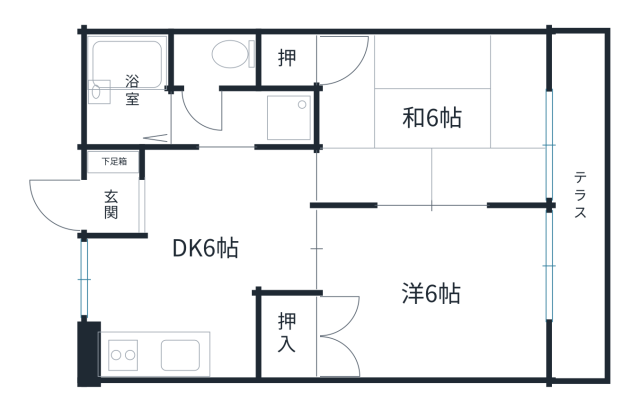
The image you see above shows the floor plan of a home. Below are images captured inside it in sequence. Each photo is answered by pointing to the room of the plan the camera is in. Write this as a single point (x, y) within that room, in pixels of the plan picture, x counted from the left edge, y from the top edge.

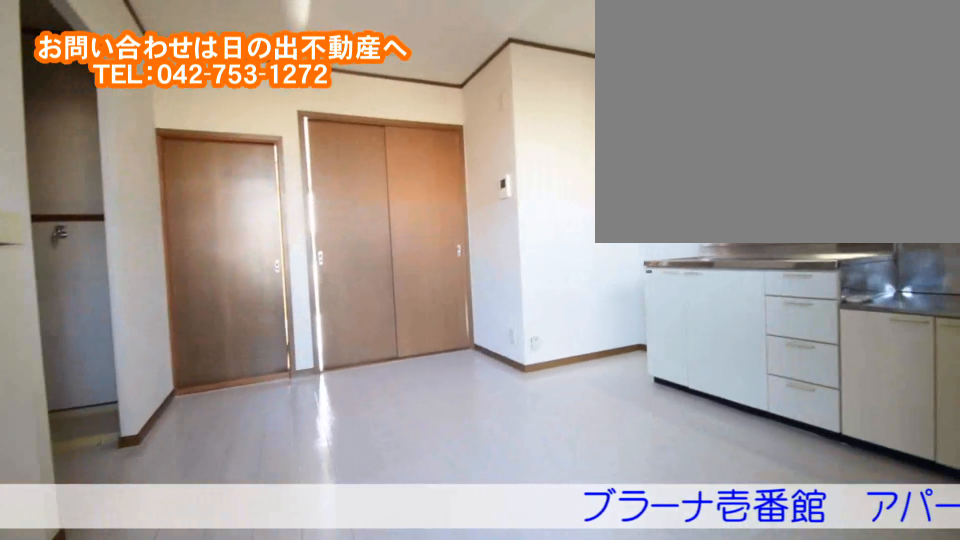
(139, 203)
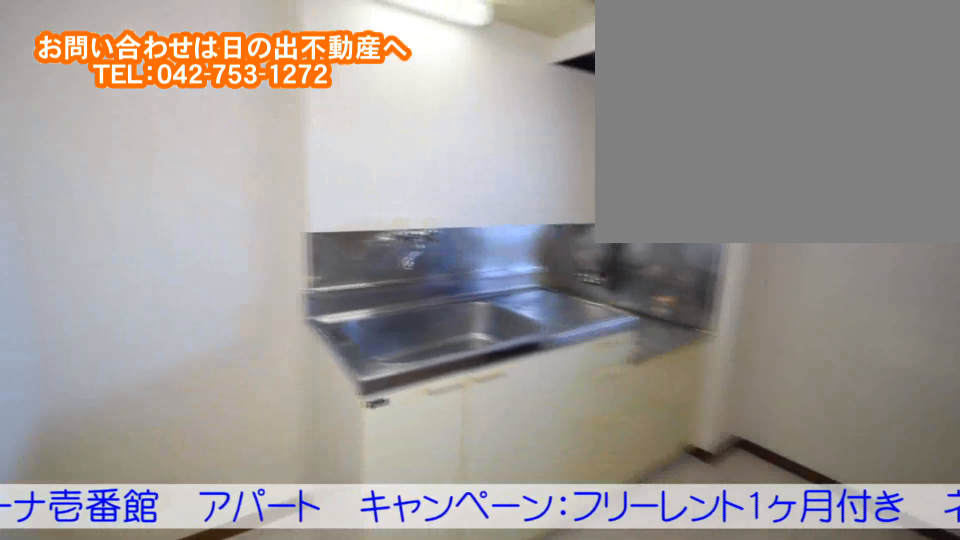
(210, 274)
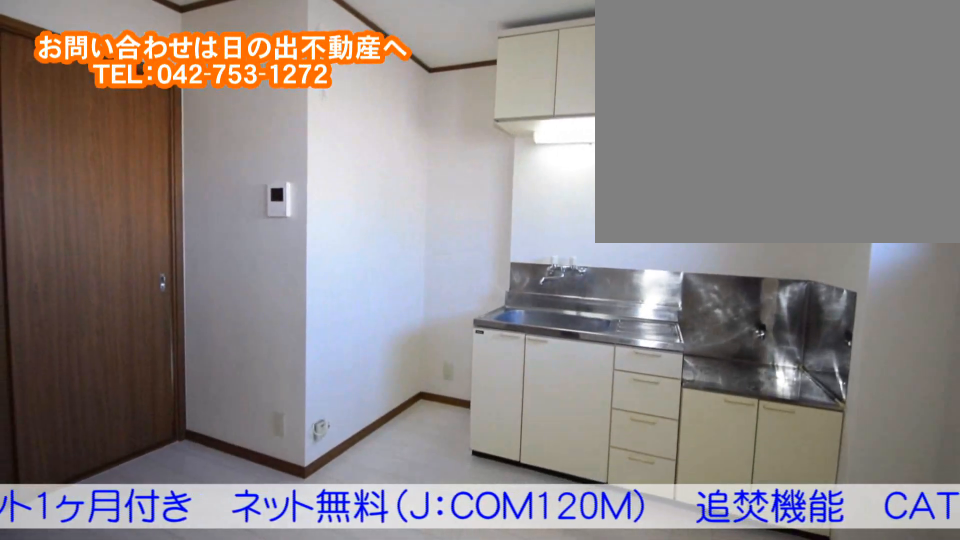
(210, 275)
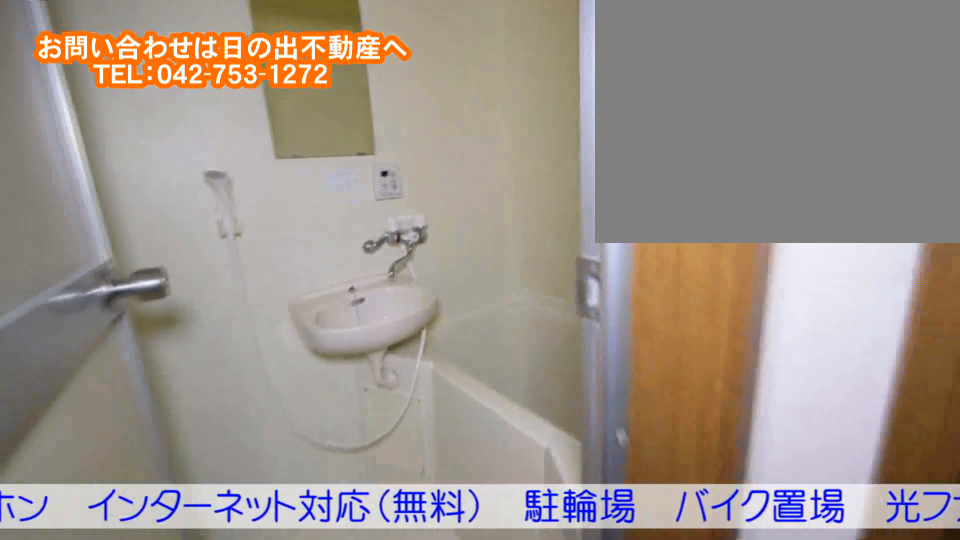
(130, 105)
